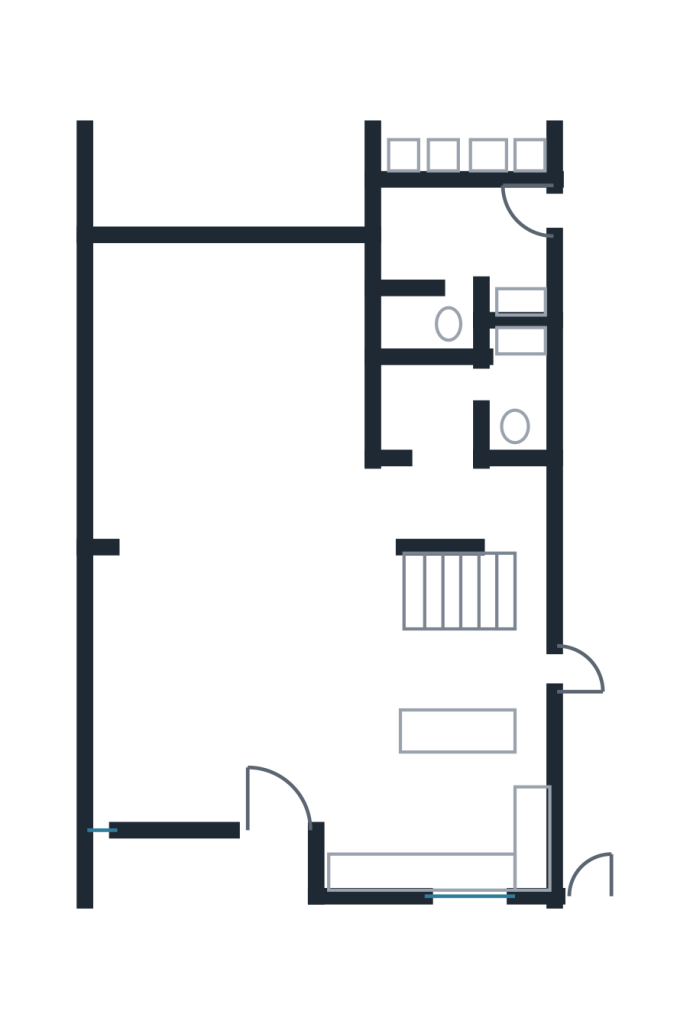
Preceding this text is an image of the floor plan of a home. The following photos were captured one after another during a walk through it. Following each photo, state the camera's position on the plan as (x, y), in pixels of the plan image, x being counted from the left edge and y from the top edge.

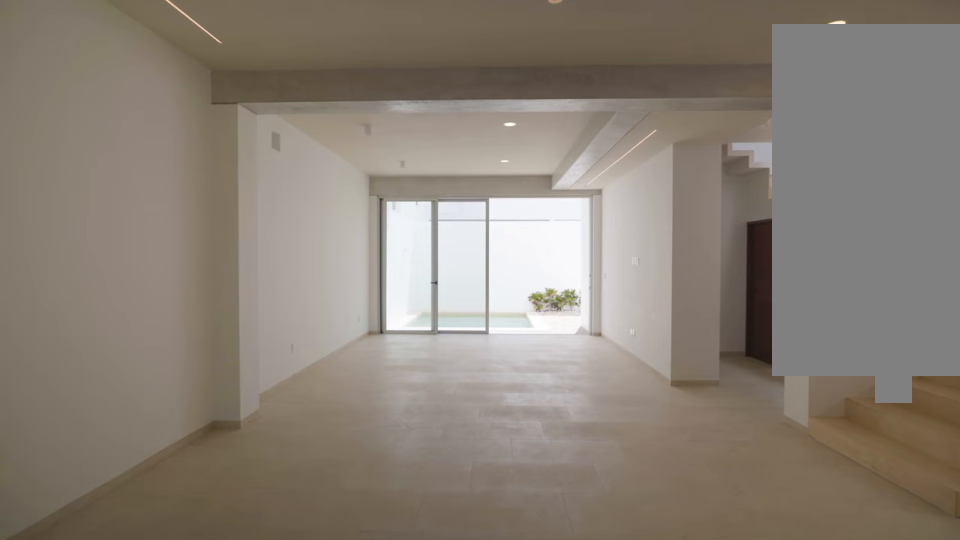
(227, 676)
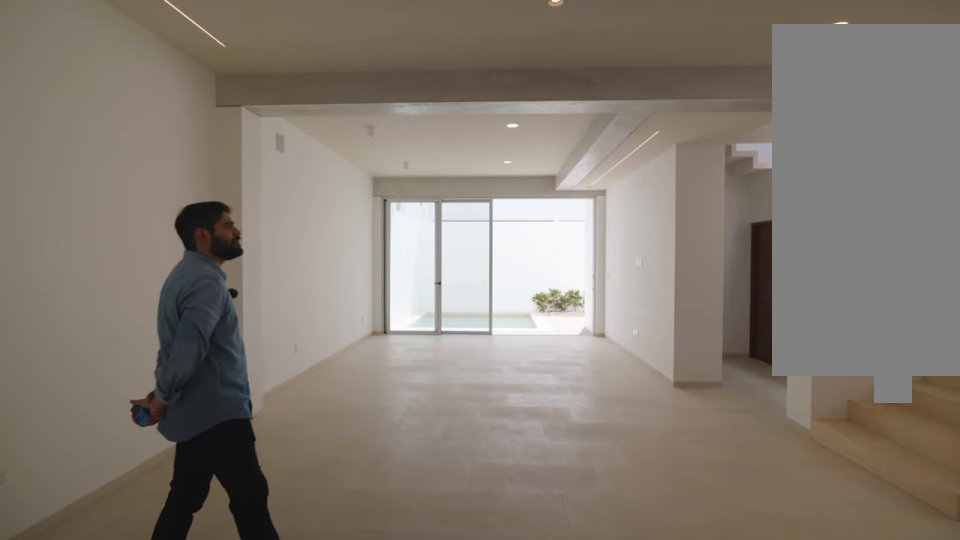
(227, 676)
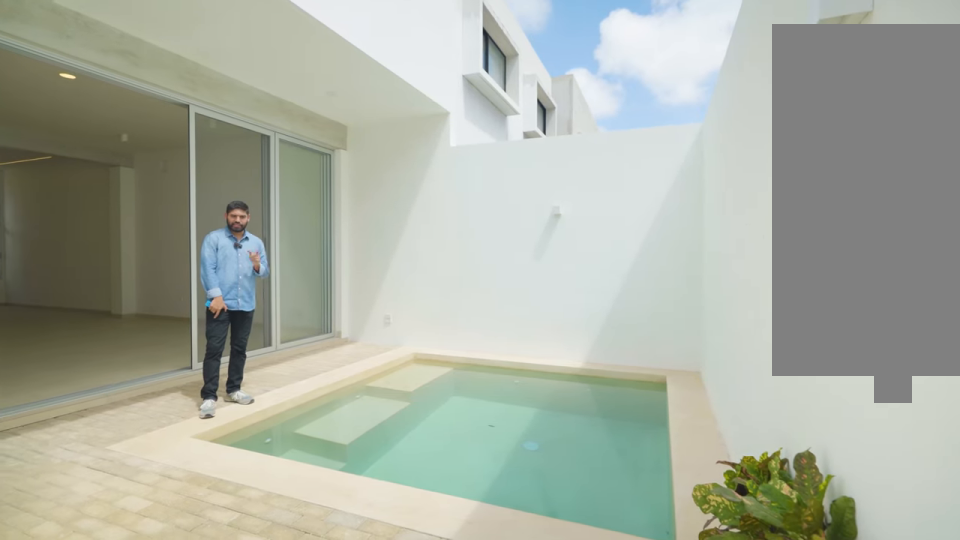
(361, 102)
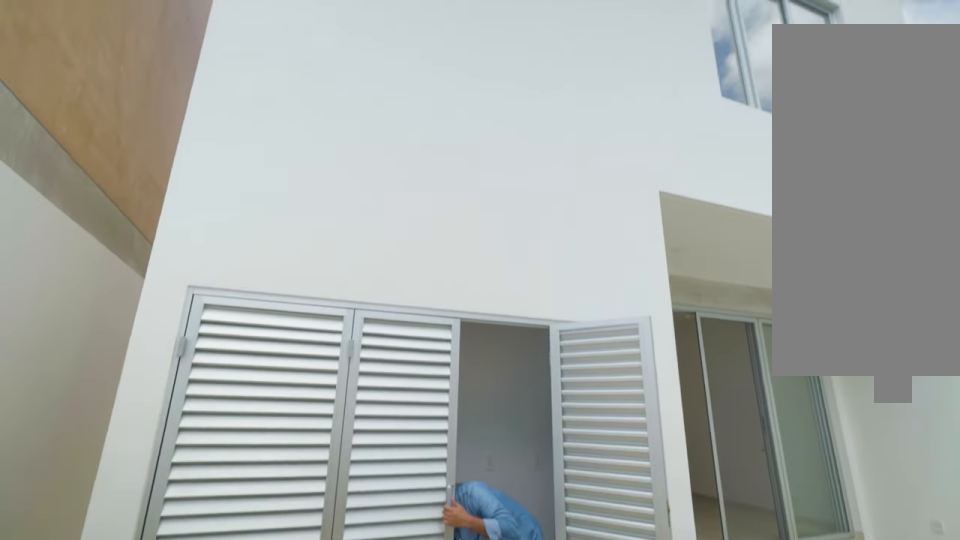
(531, 77)
